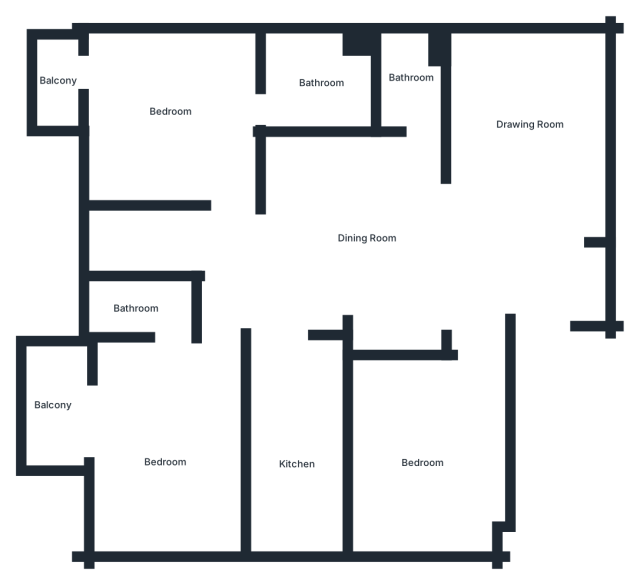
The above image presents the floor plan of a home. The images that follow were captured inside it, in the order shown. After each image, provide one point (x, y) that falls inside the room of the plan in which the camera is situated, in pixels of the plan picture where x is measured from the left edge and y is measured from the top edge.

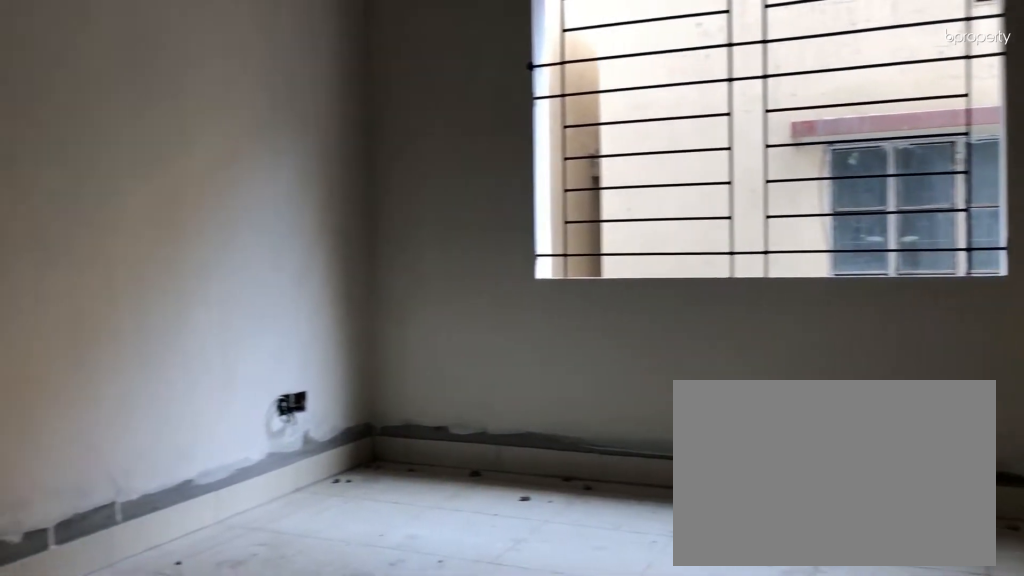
(526, 138)
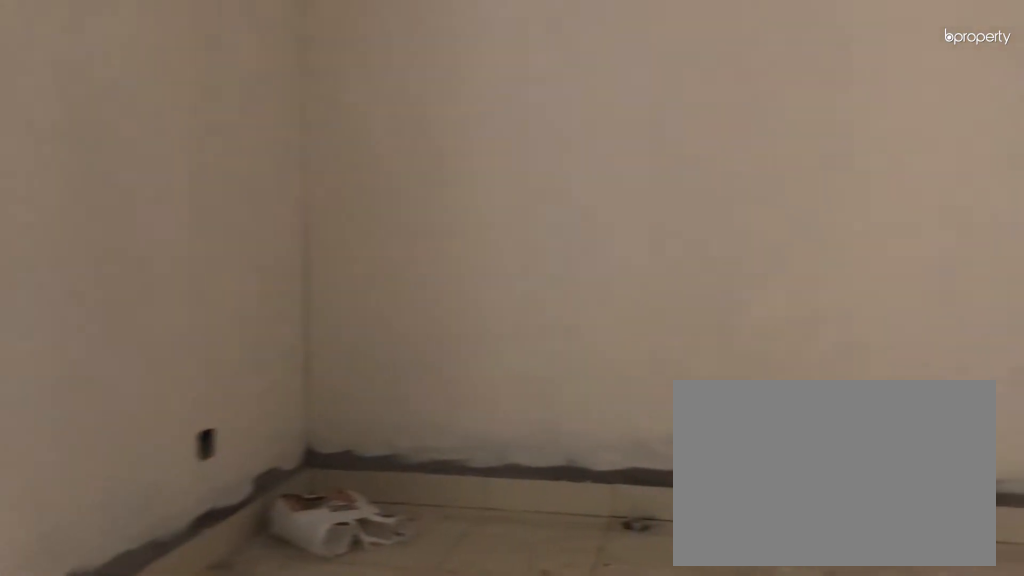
(348, 232)
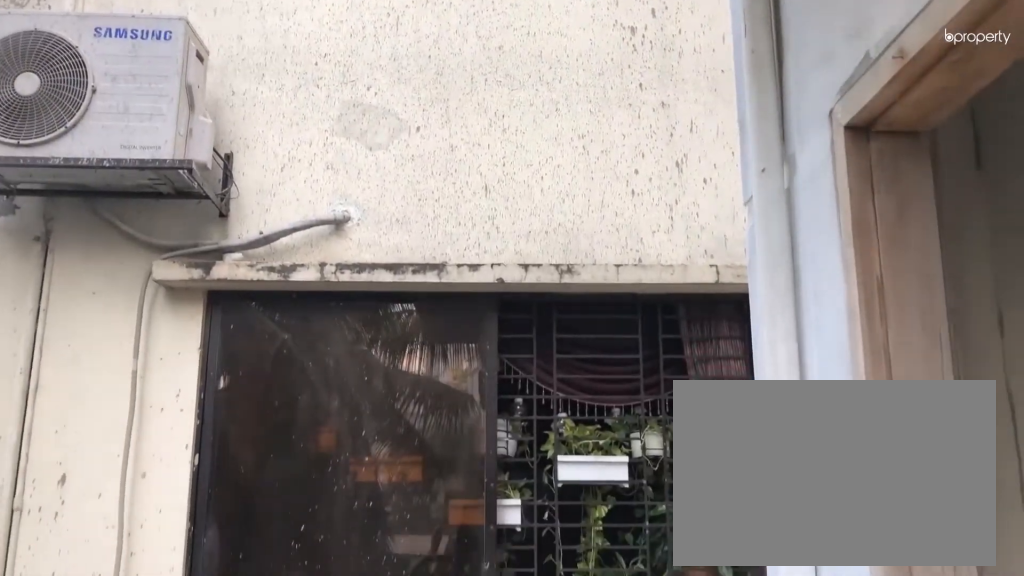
(57, 90)
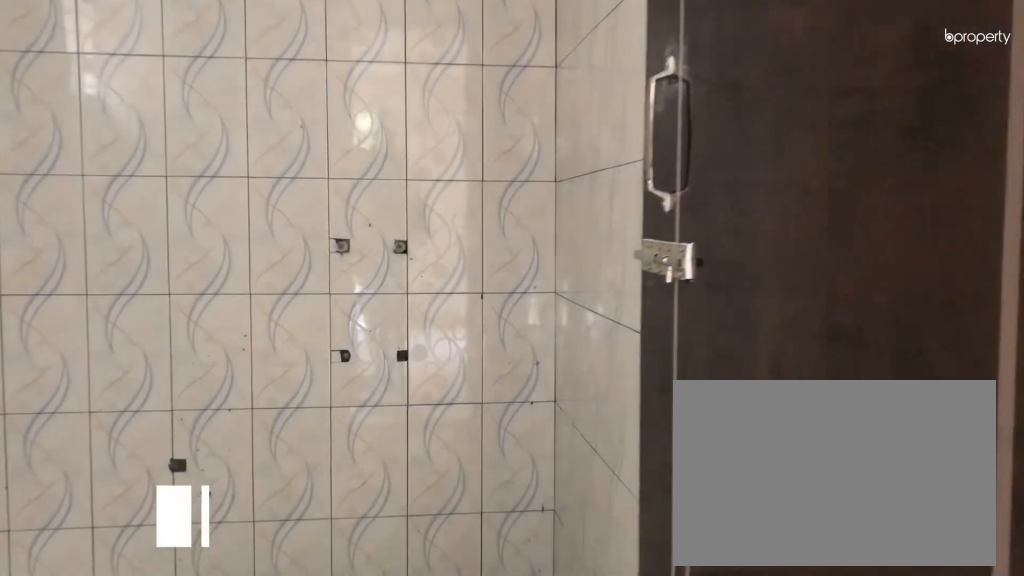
(316, 86)
